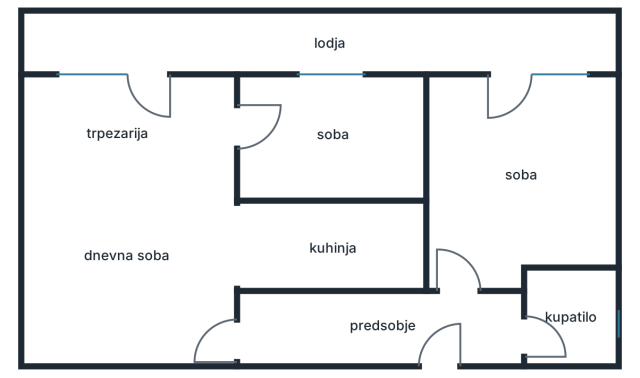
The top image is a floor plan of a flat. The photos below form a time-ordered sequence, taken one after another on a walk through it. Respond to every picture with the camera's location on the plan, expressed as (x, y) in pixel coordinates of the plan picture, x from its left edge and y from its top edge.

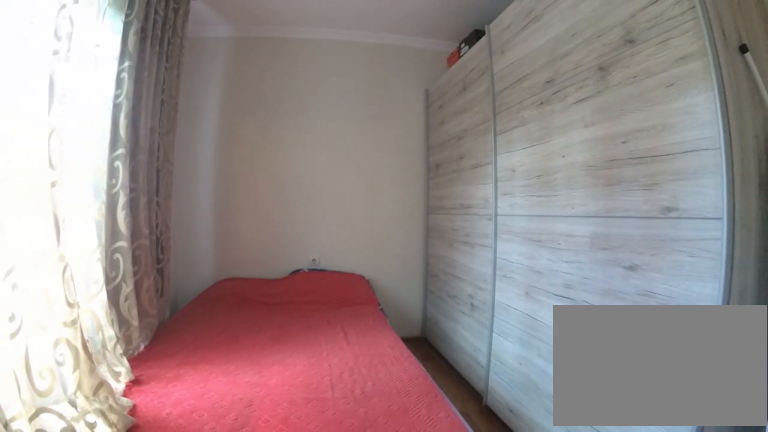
(219, 139)
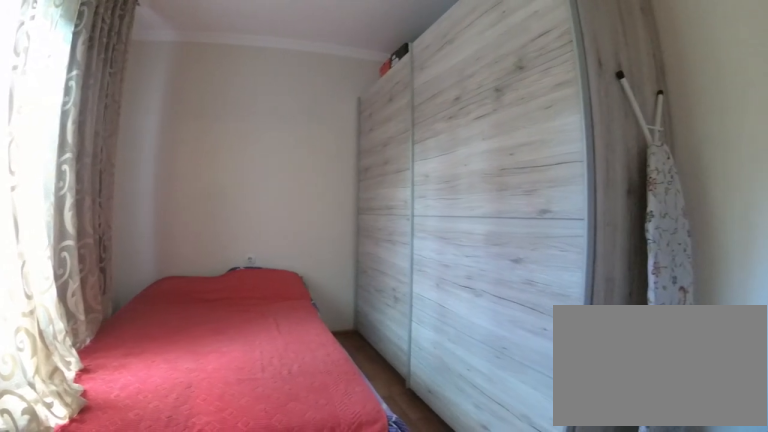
(205, 138)
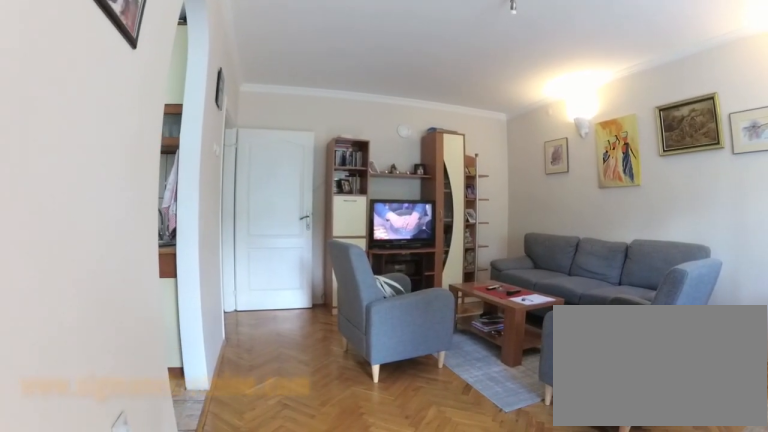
(212, 122)
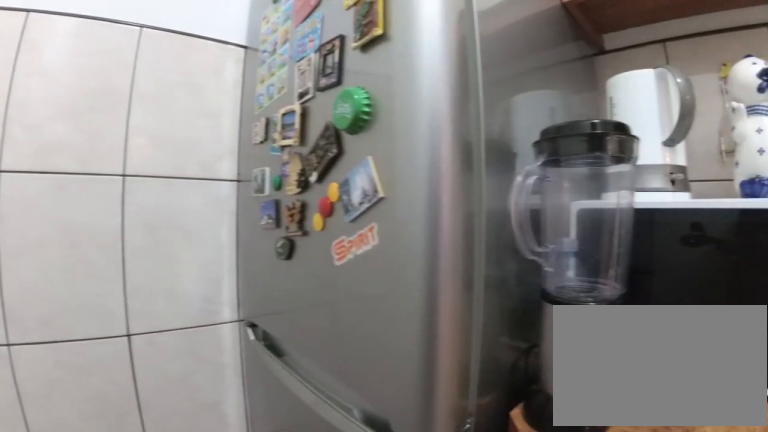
(389, 234)
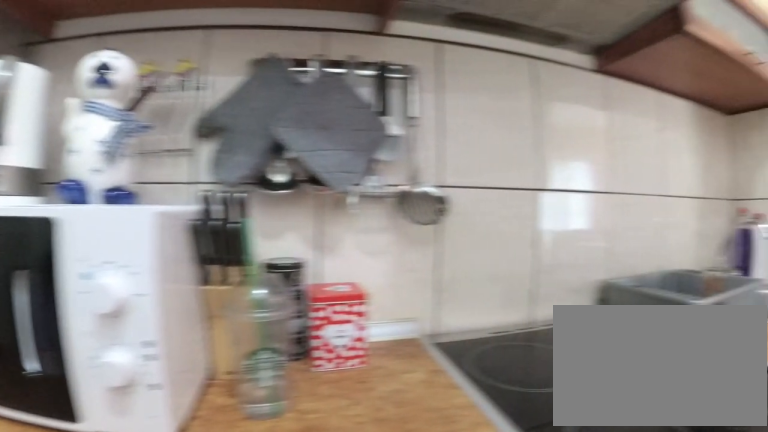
(409, 225)
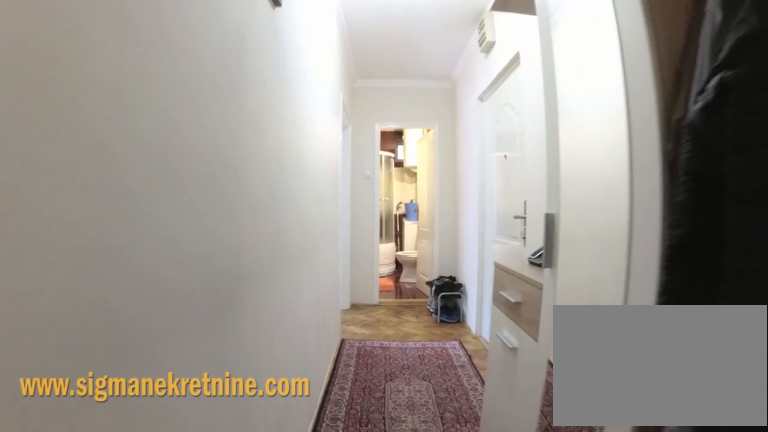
(239, 324)
